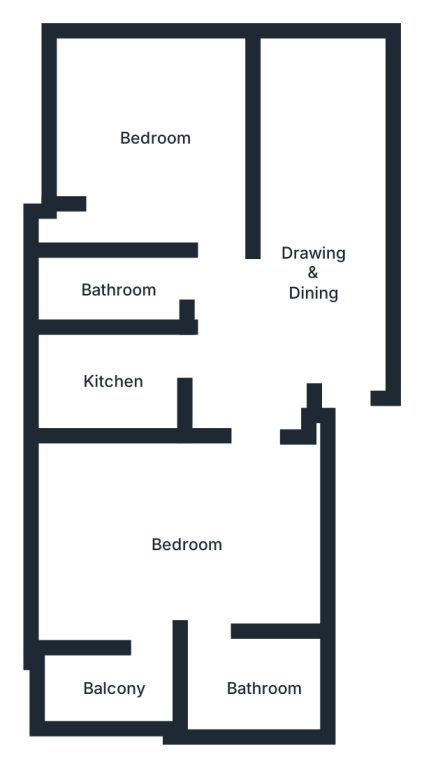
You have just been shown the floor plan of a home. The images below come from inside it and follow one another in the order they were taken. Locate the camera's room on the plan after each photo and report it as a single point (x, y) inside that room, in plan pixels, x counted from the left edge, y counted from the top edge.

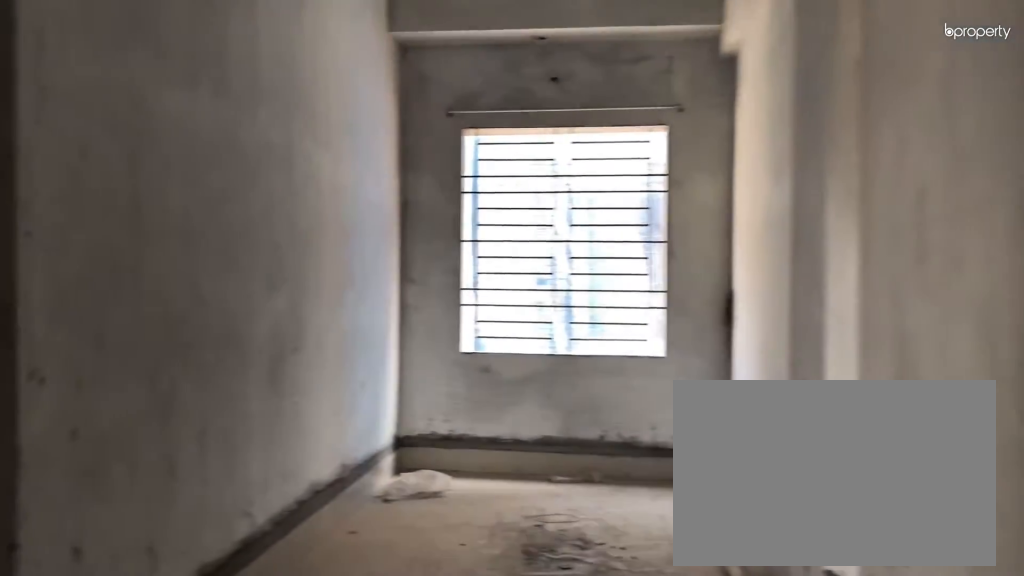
(307, 262)
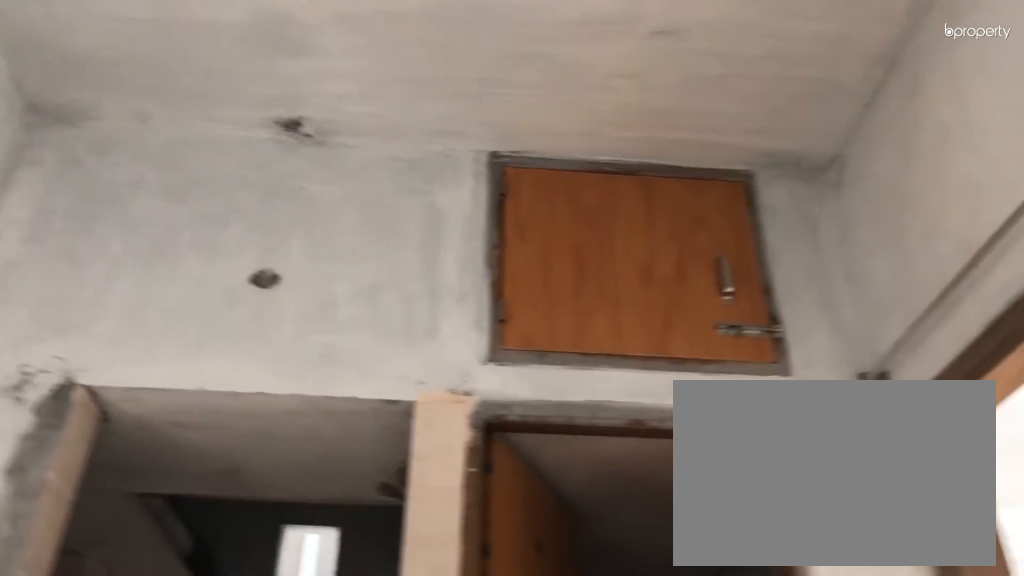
(309, 262)
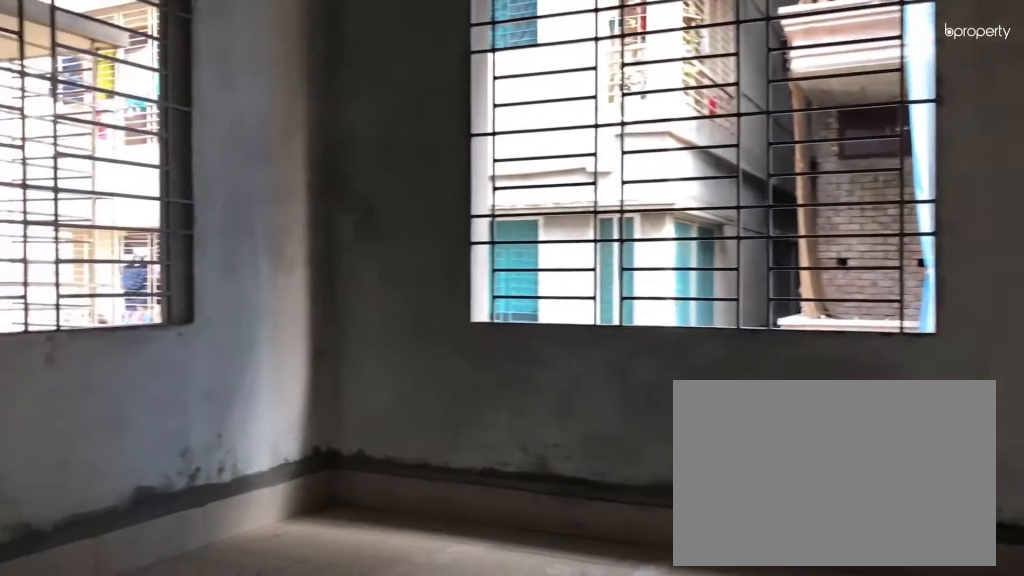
(146, 127)
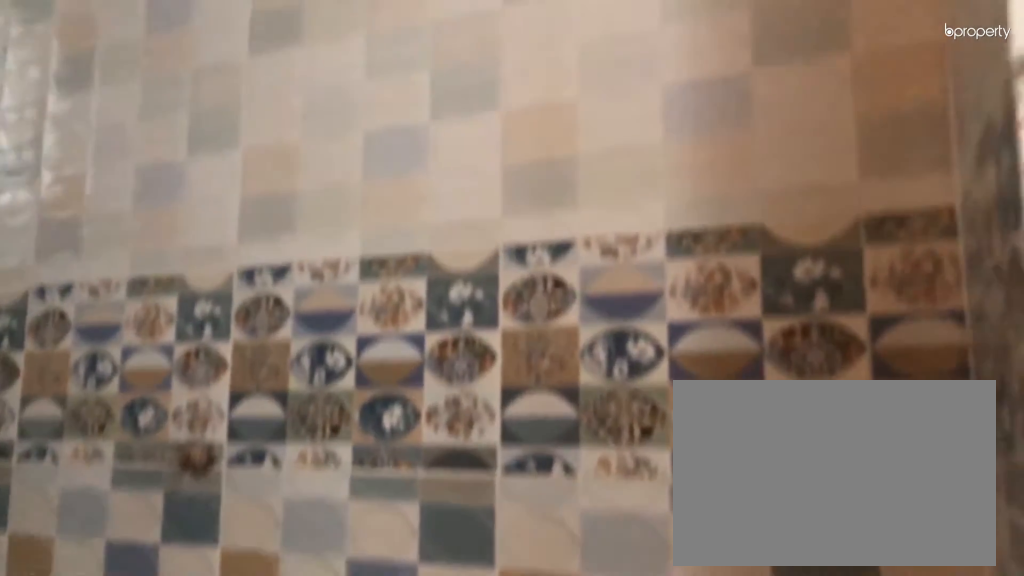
(118, 286)
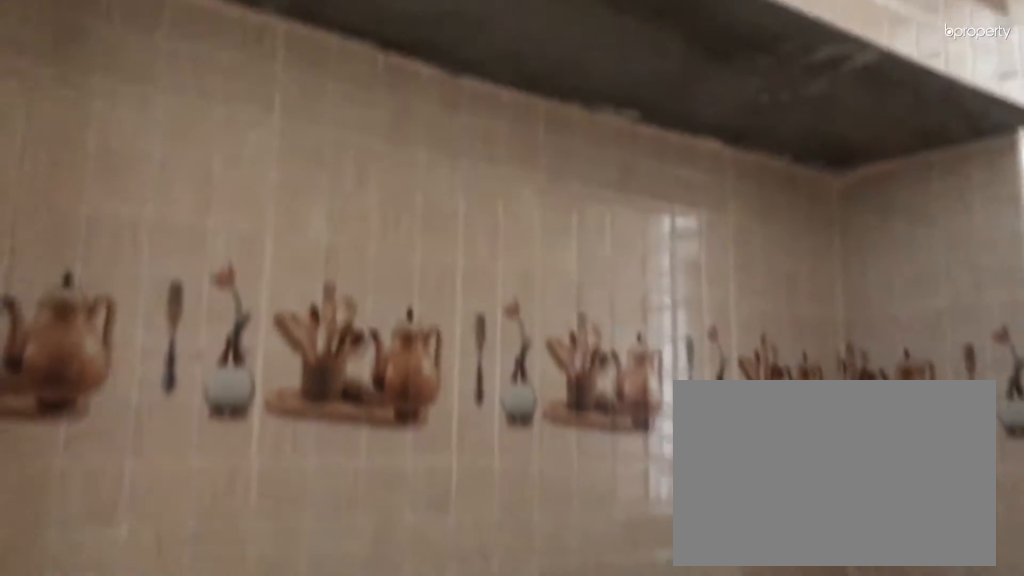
(121, 381)
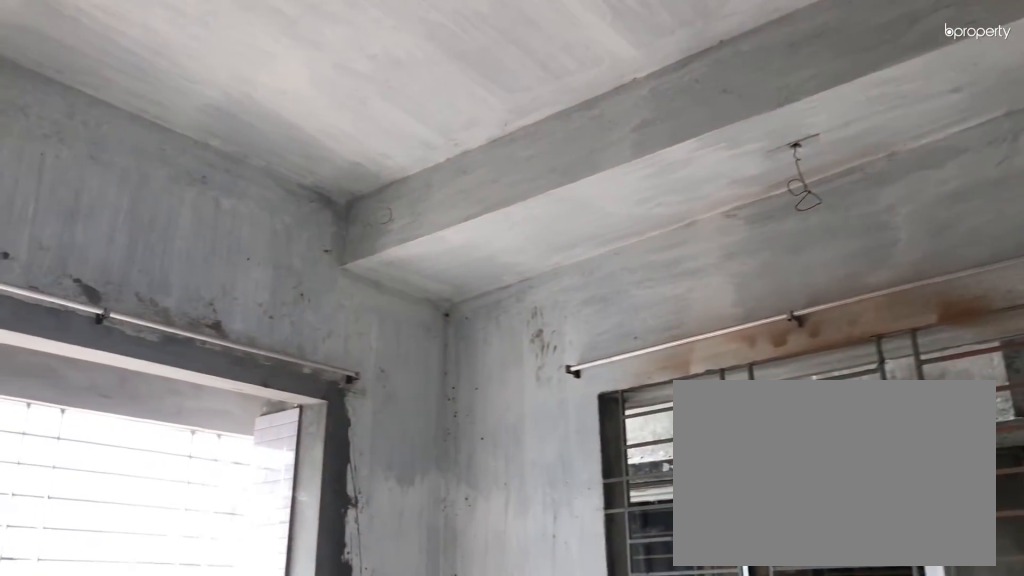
(195, 538)
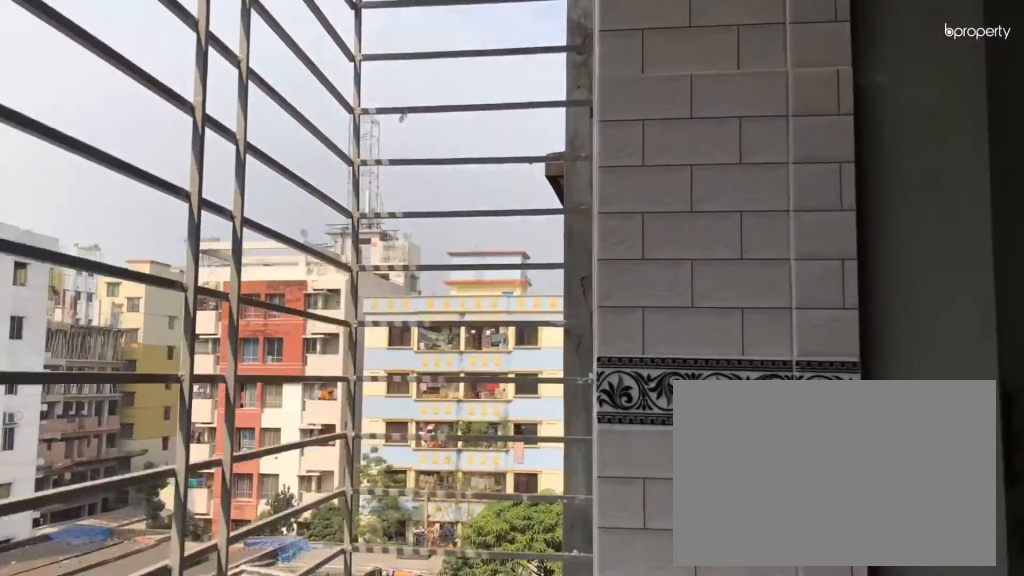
(112, 682)
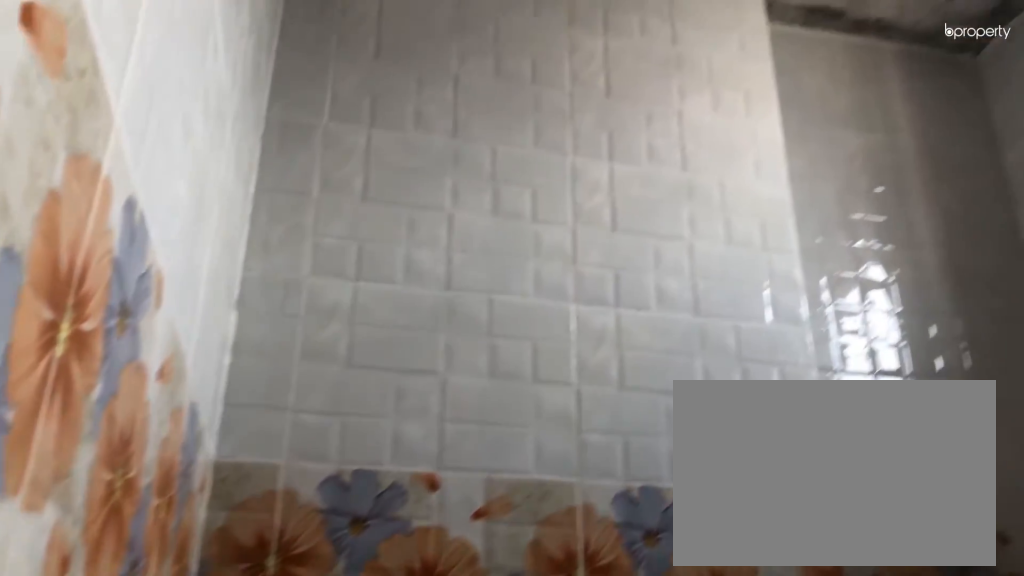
(266, 683)
